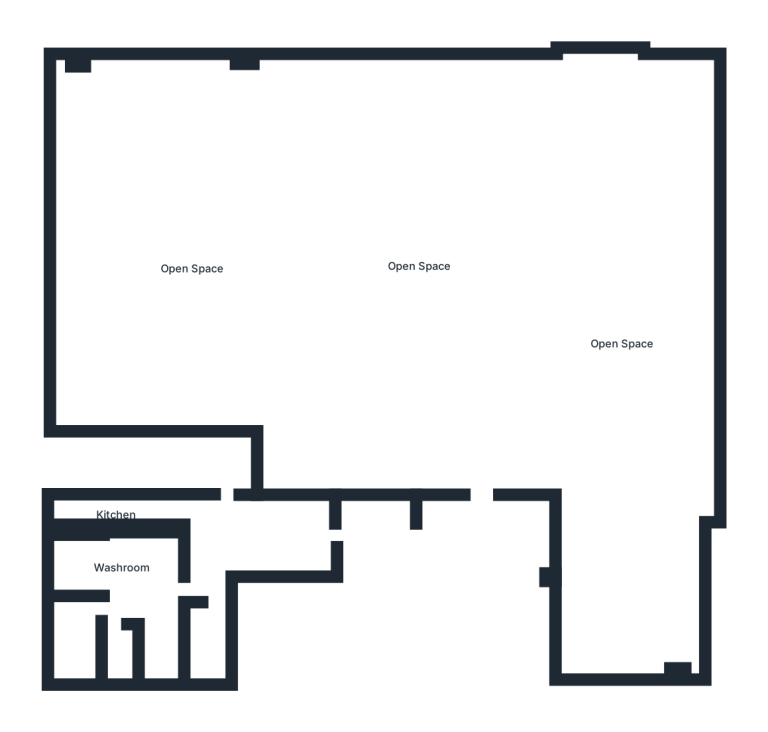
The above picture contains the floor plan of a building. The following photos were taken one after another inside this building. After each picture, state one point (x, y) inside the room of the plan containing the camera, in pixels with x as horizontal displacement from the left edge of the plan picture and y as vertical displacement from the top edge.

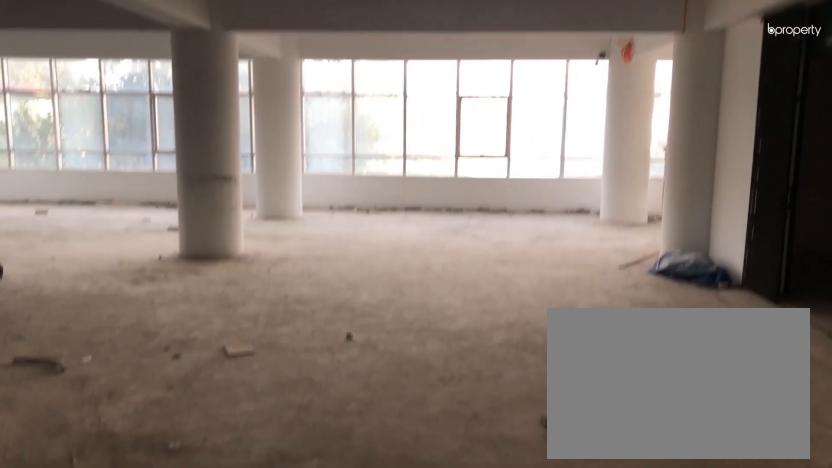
(192, 268)
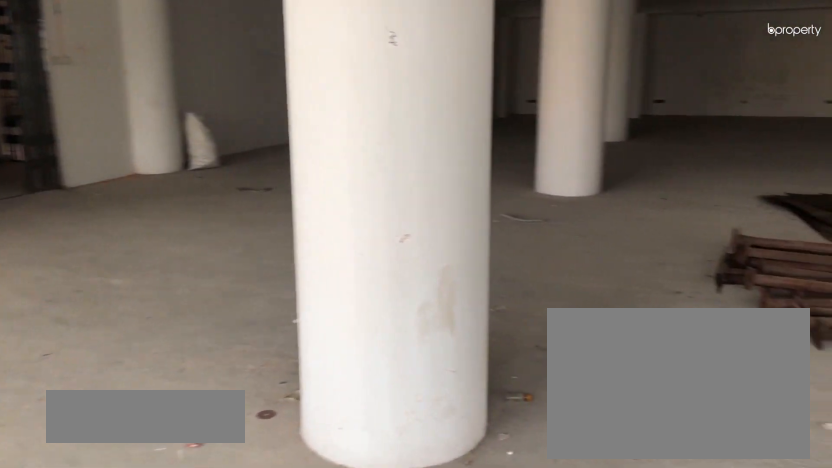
(626, 342)
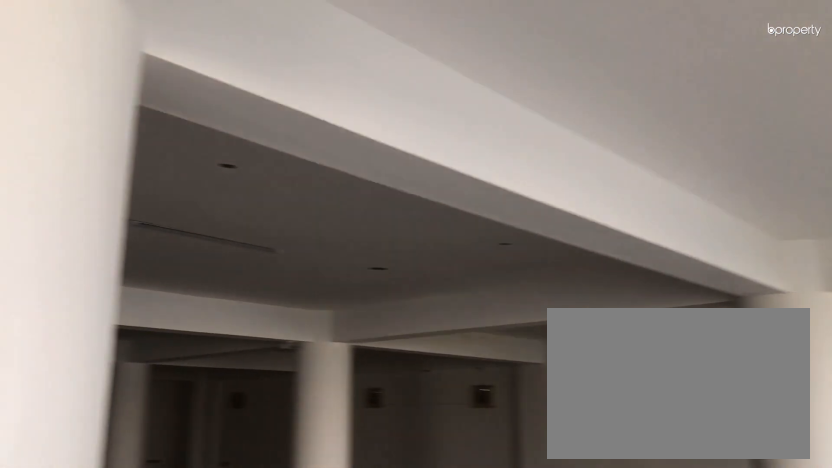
(626, 342)
